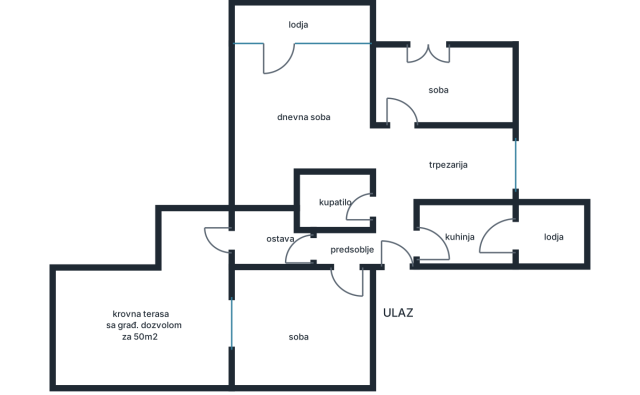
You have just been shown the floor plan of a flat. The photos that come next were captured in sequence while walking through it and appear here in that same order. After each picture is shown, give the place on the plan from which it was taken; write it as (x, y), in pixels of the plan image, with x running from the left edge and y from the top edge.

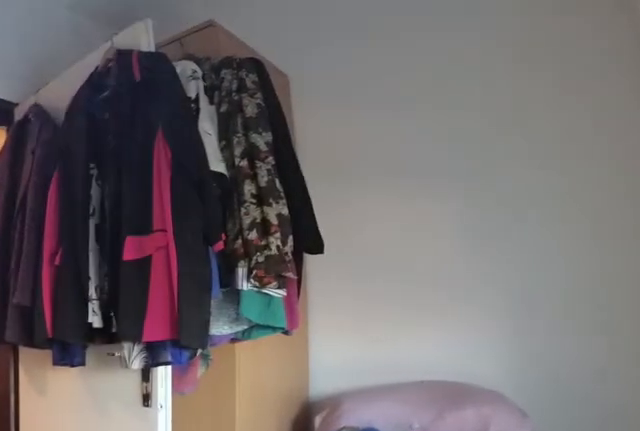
(447, 67)
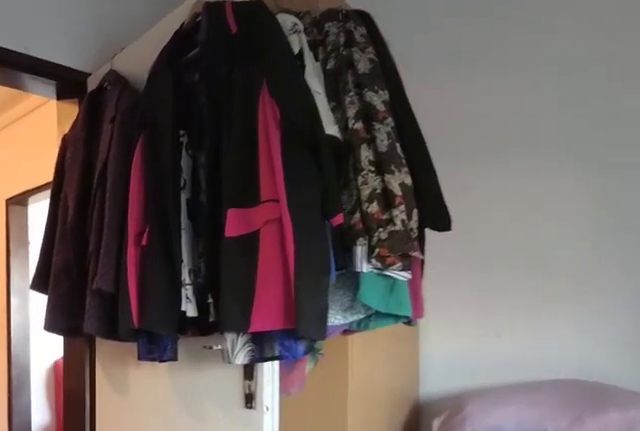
(429, 80)
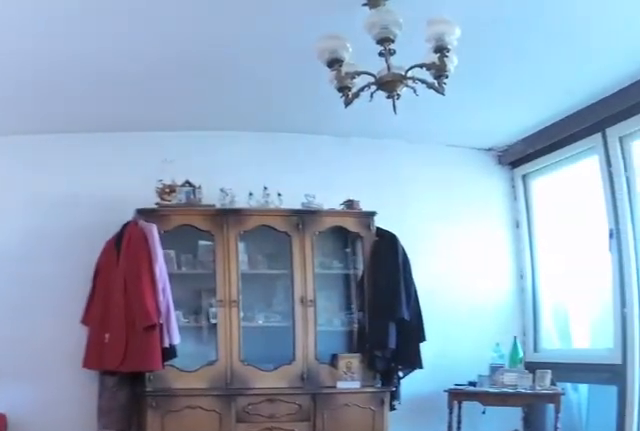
(375, 150)
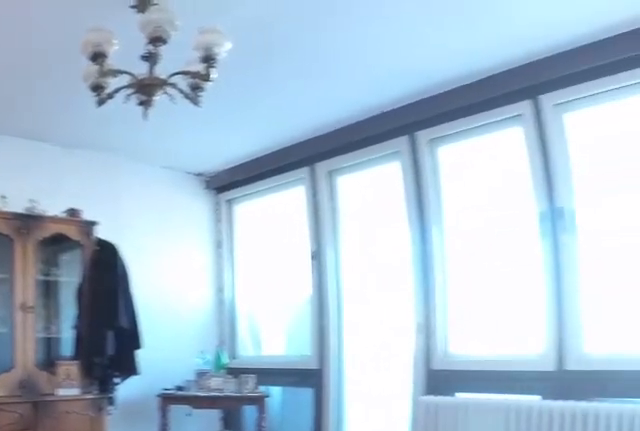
(372, 154)
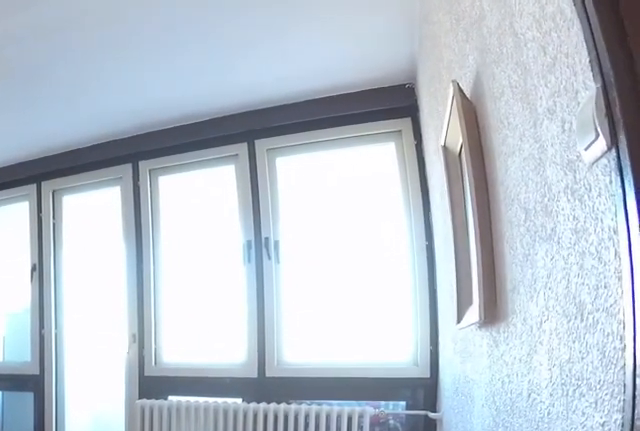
(367, 154)
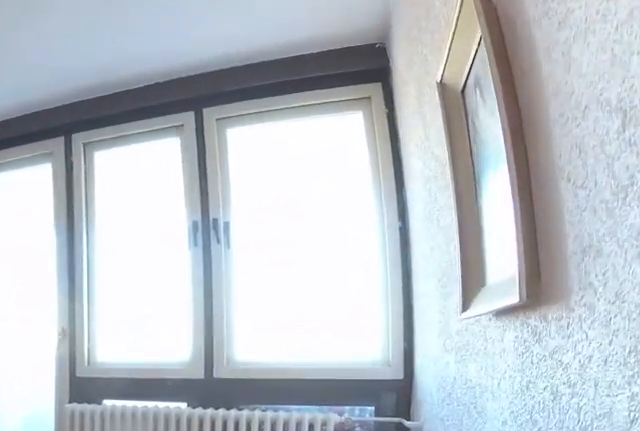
(360, 148)
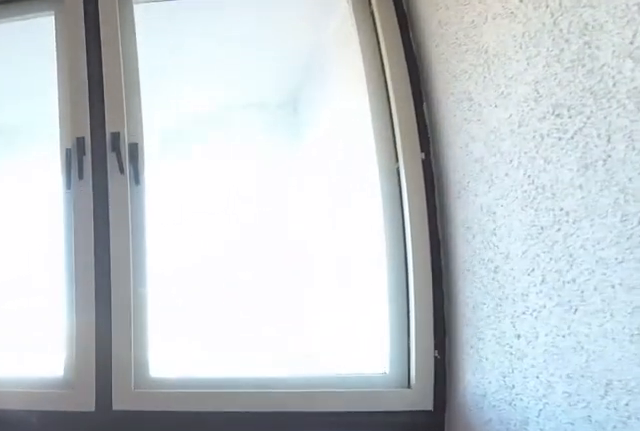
(354, 113)
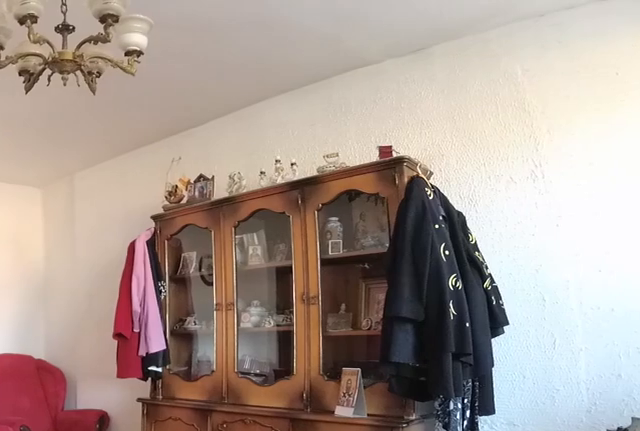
(351, 53)
